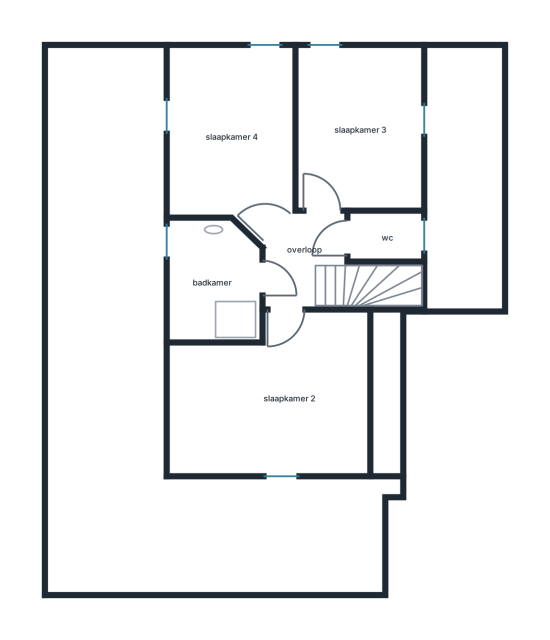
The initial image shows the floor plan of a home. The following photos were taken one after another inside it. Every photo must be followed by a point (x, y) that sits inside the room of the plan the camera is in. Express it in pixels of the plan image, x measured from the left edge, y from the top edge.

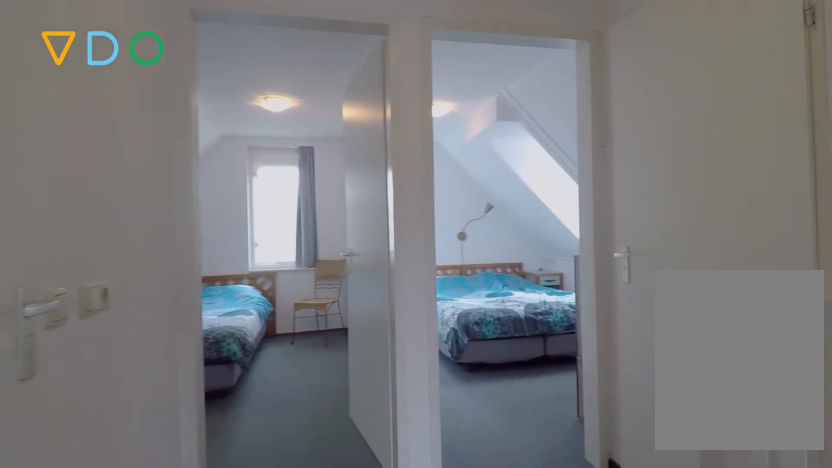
(302, 257)
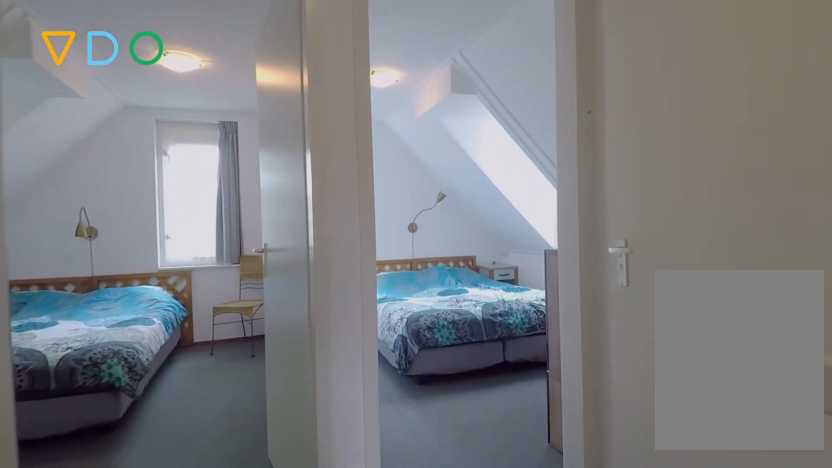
(302, 257)
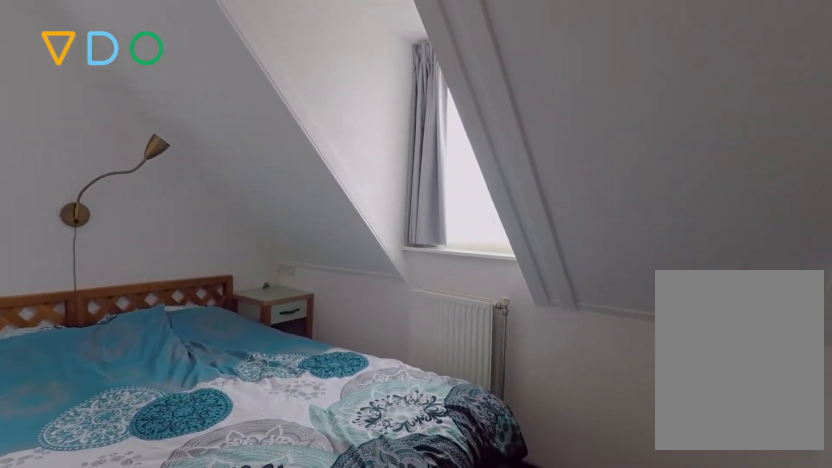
(360, 128)
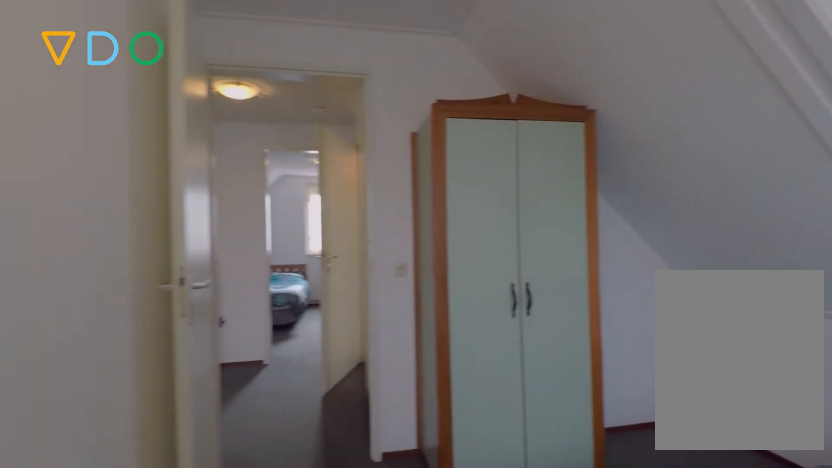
(231, 136)
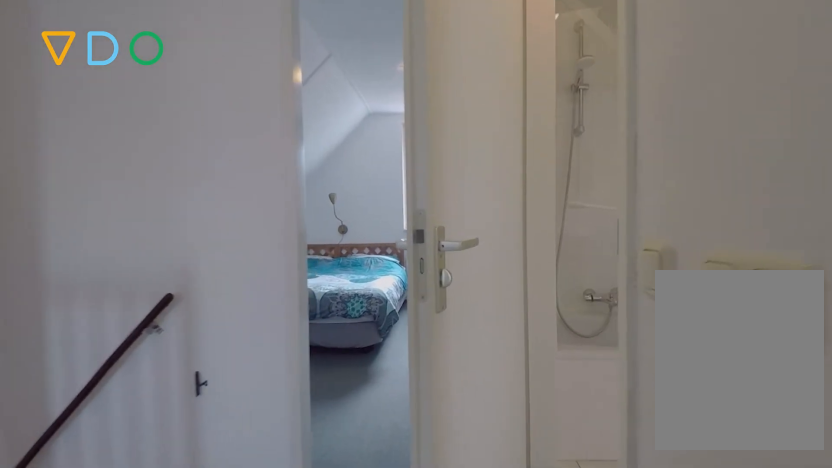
(302, 257)
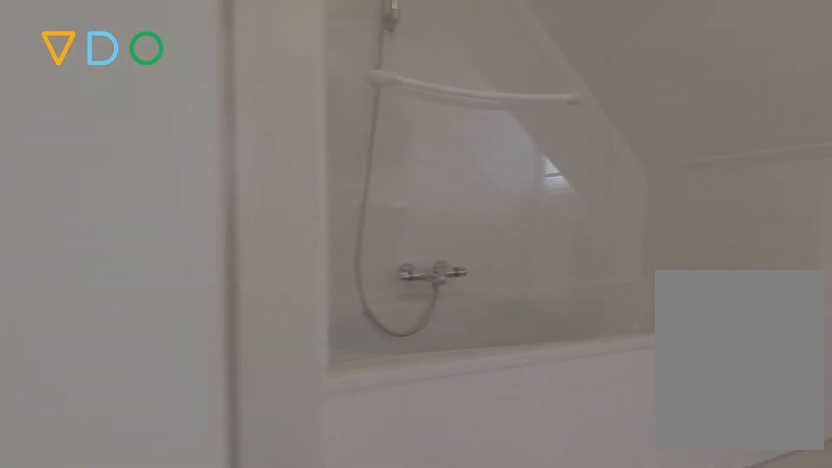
(211, 282)
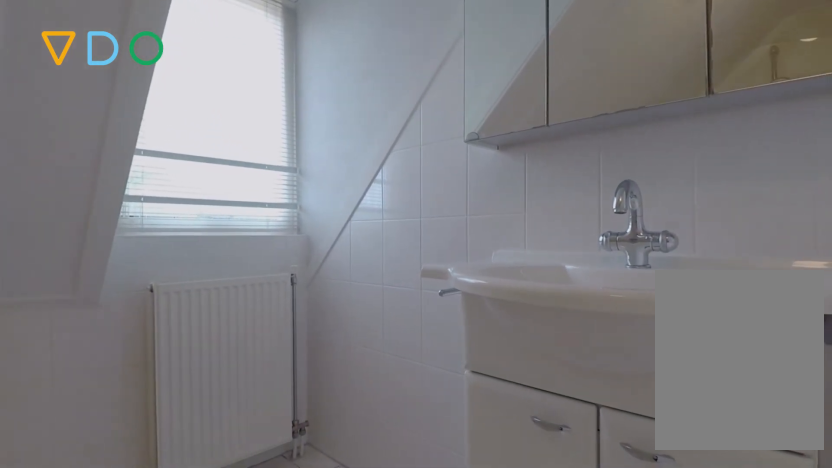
(211, 282)
